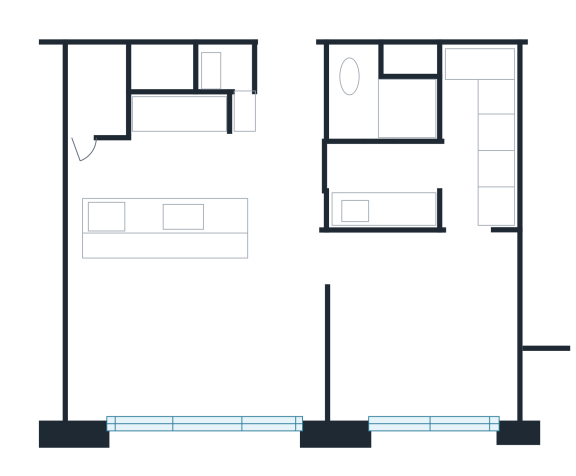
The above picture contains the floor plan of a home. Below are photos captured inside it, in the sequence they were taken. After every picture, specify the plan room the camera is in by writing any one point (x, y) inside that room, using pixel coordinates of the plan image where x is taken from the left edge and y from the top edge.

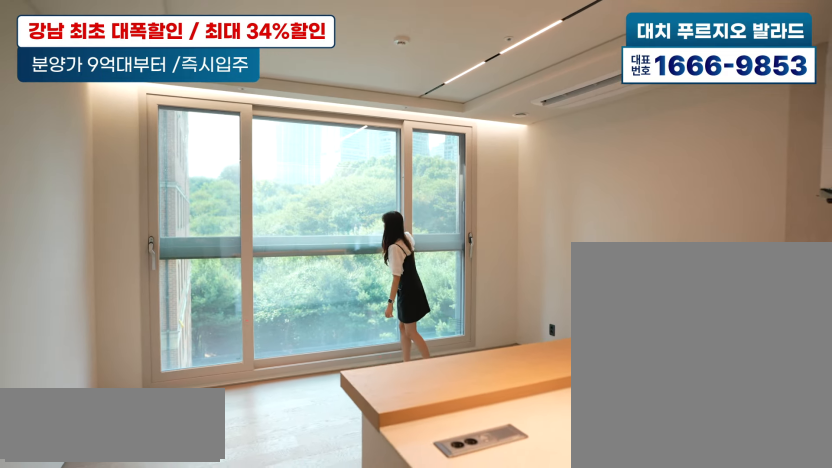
(189, 341)
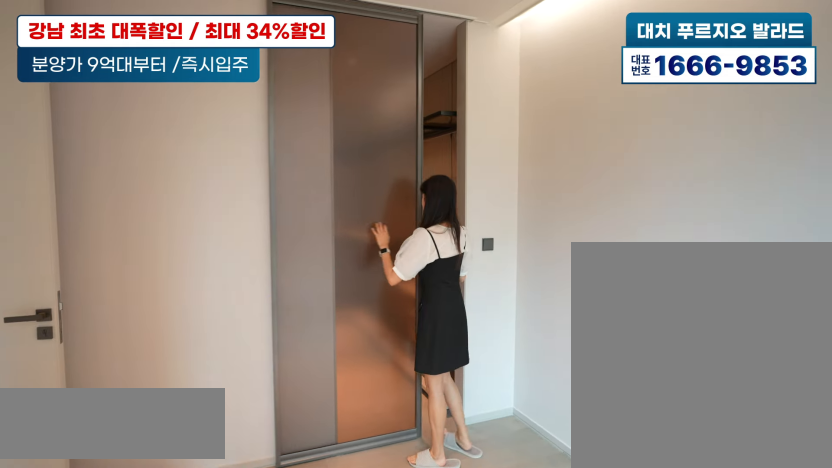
(428, 338)
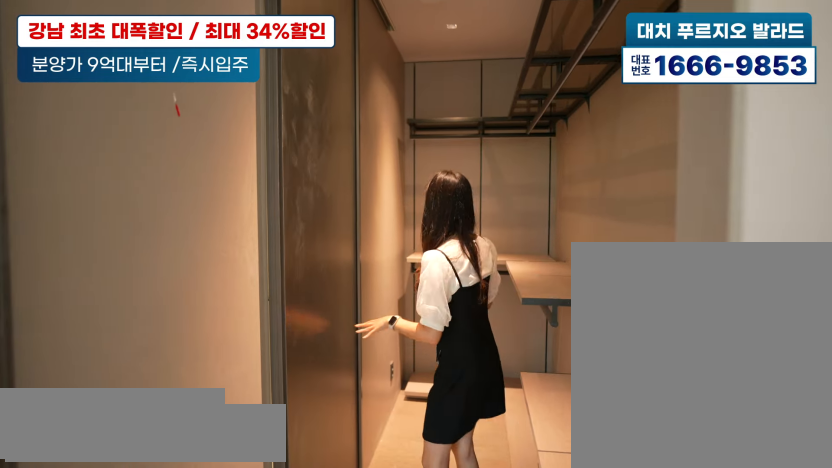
(437, 150)
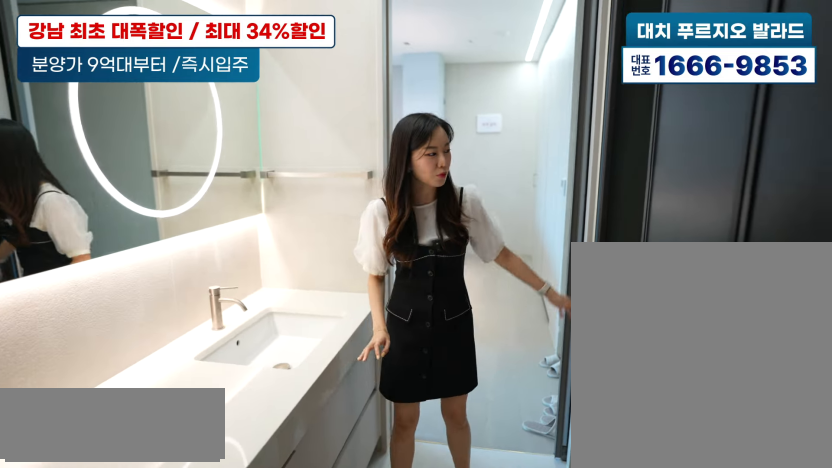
(435, 147)
